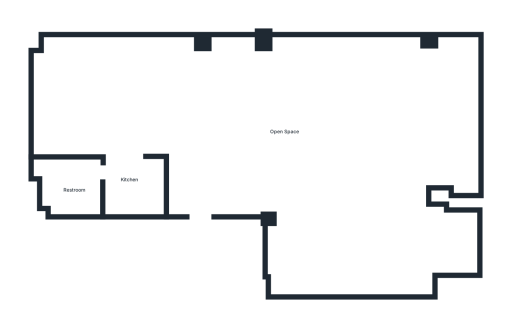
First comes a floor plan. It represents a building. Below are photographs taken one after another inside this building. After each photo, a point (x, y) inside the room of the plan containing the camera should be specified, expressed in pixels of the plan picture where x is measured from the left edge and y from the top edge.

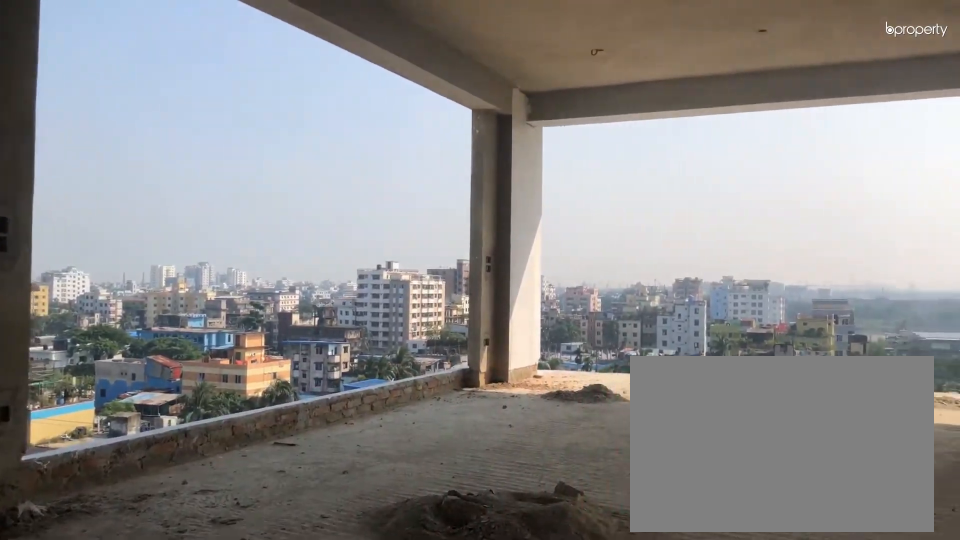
(279, 115)
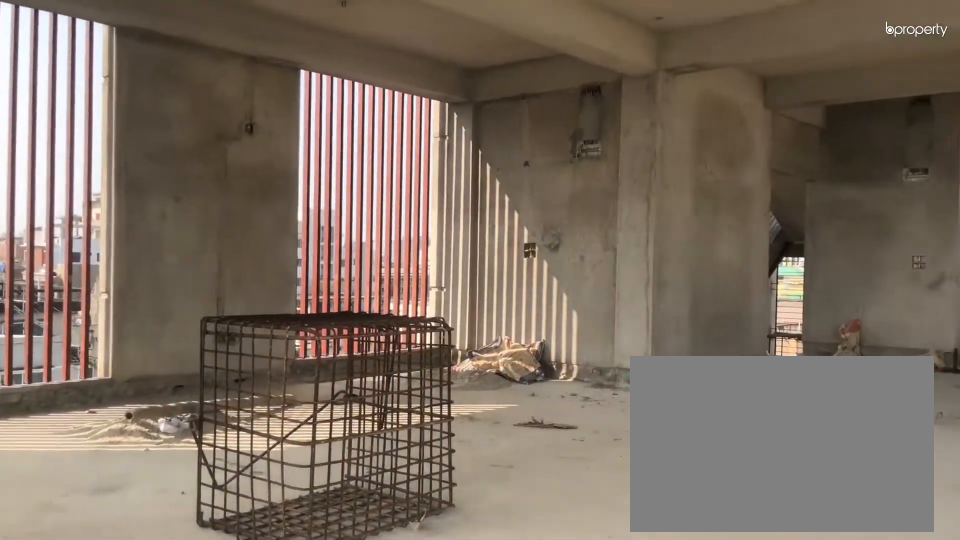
(279, 115)
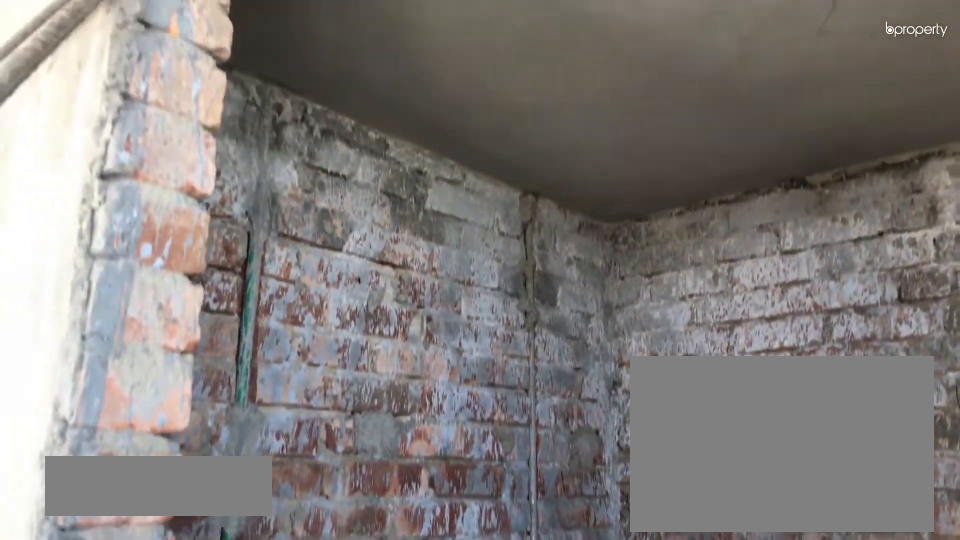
(129, 189)
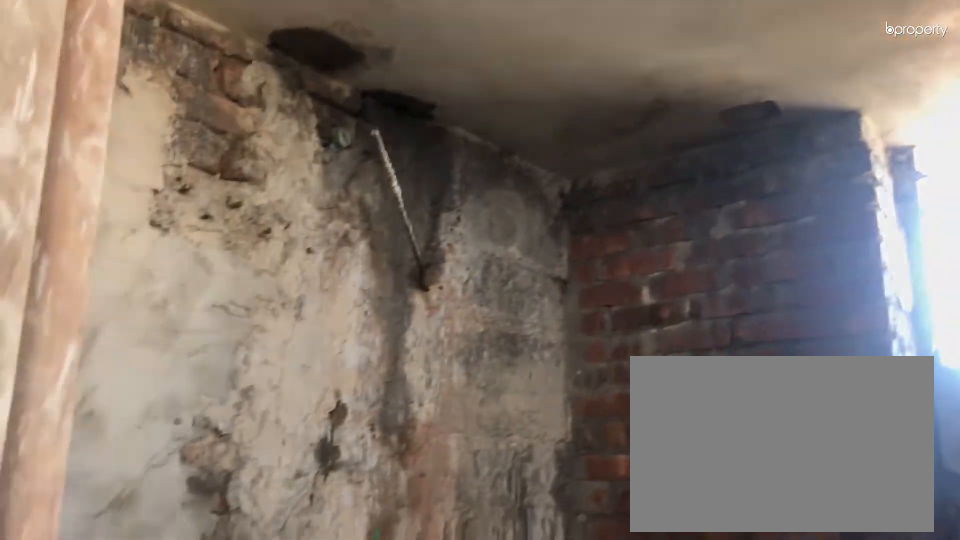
(74, 189)
